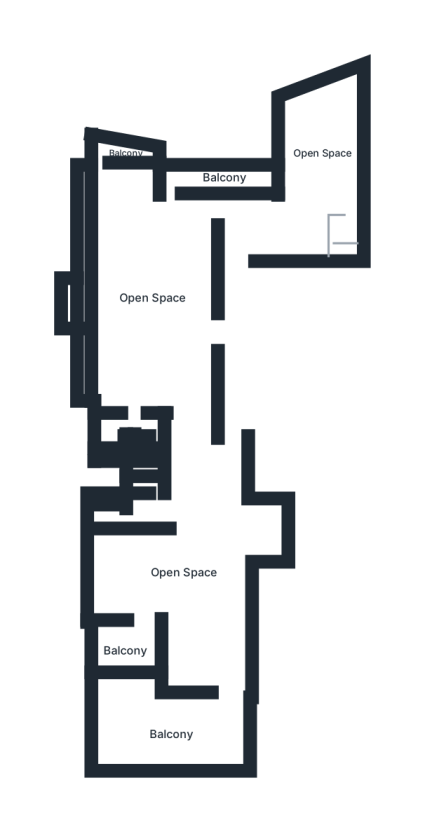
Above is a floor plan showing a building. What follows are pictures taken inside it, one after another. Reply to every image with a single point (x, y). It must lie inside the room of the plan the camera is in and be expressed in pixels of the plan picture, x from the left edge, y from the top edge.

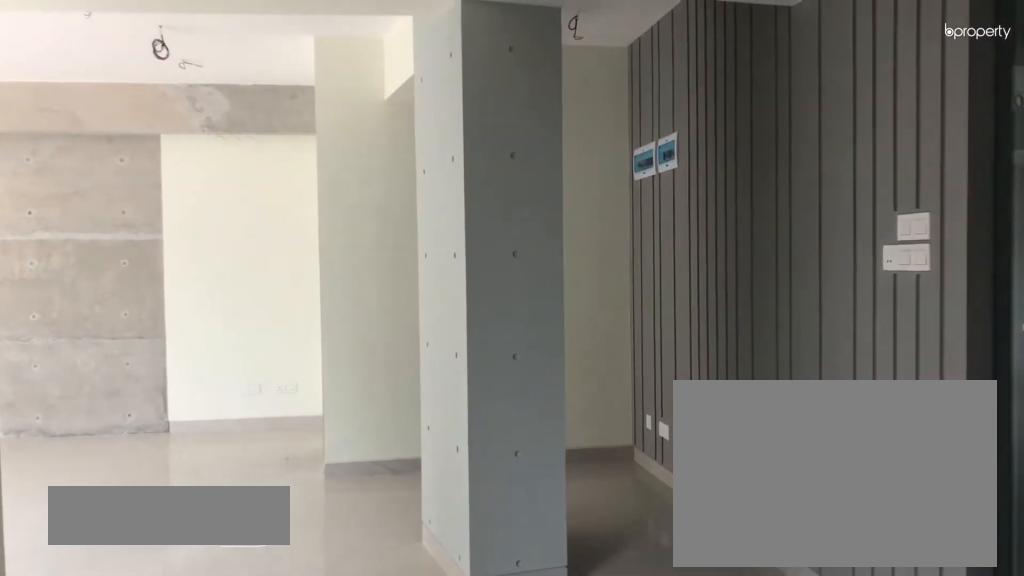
(285, 225)
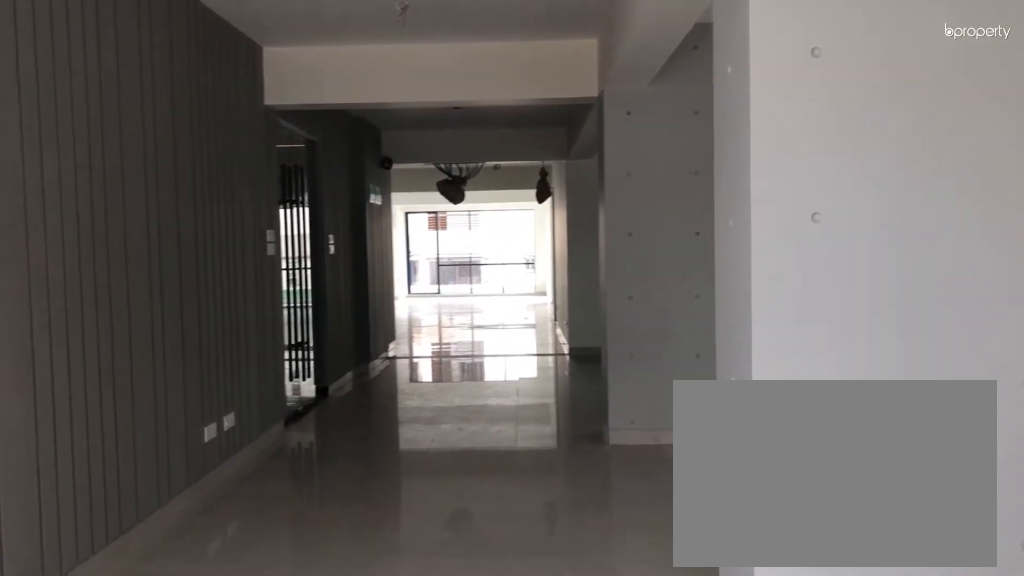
(159, 305)
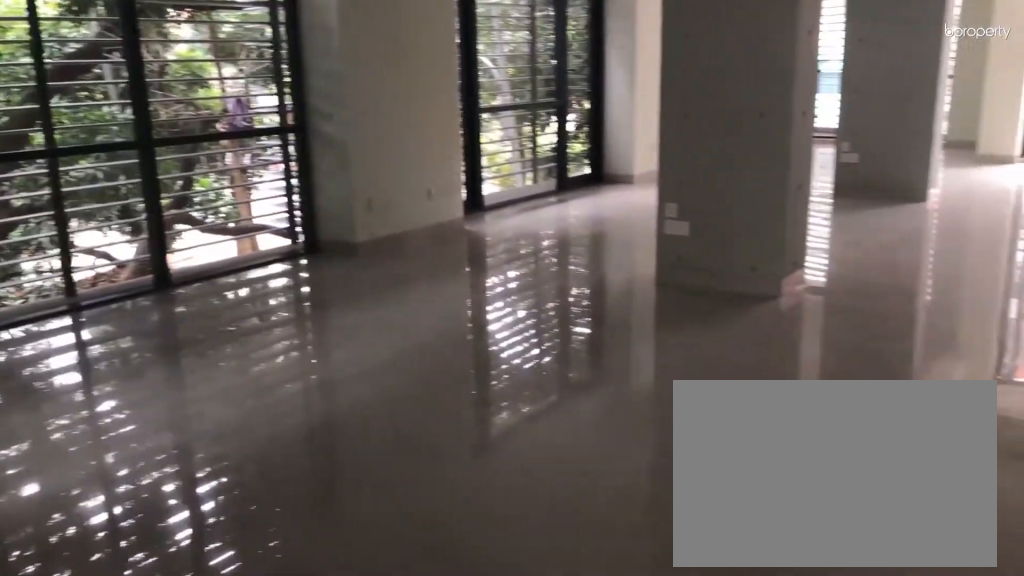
(159, 306)
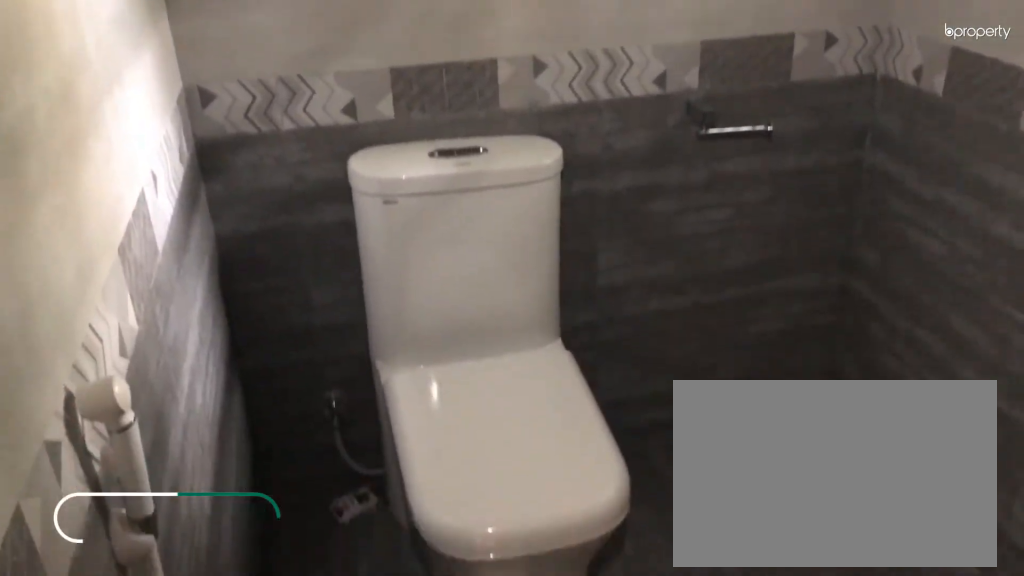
(108, 443)
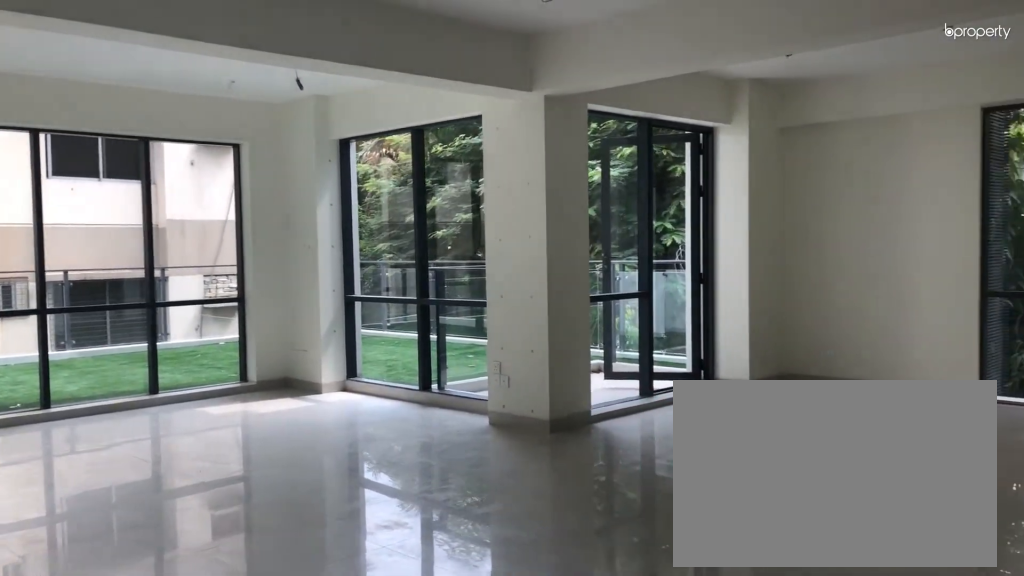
(181, 567)
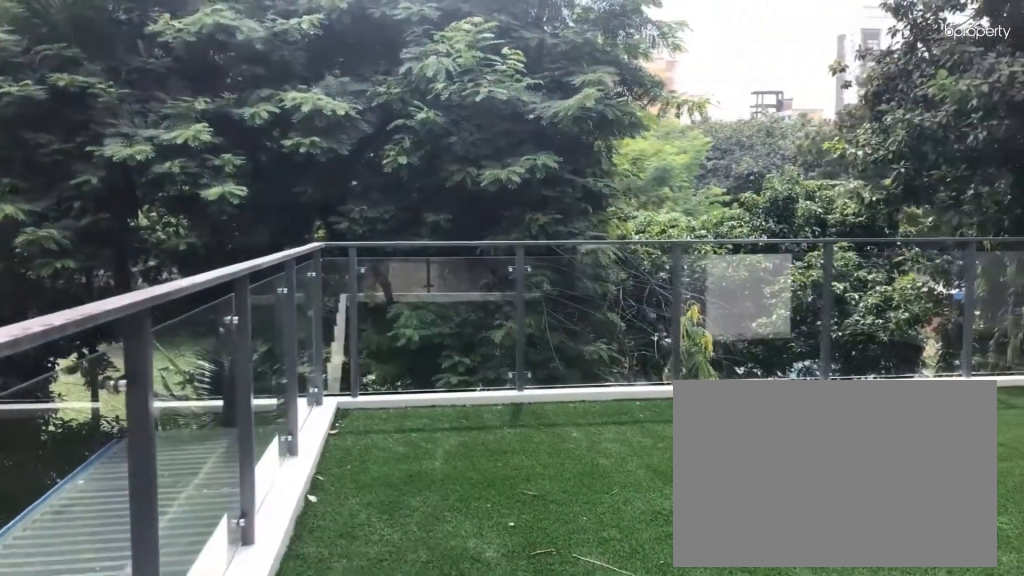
(164, 740)
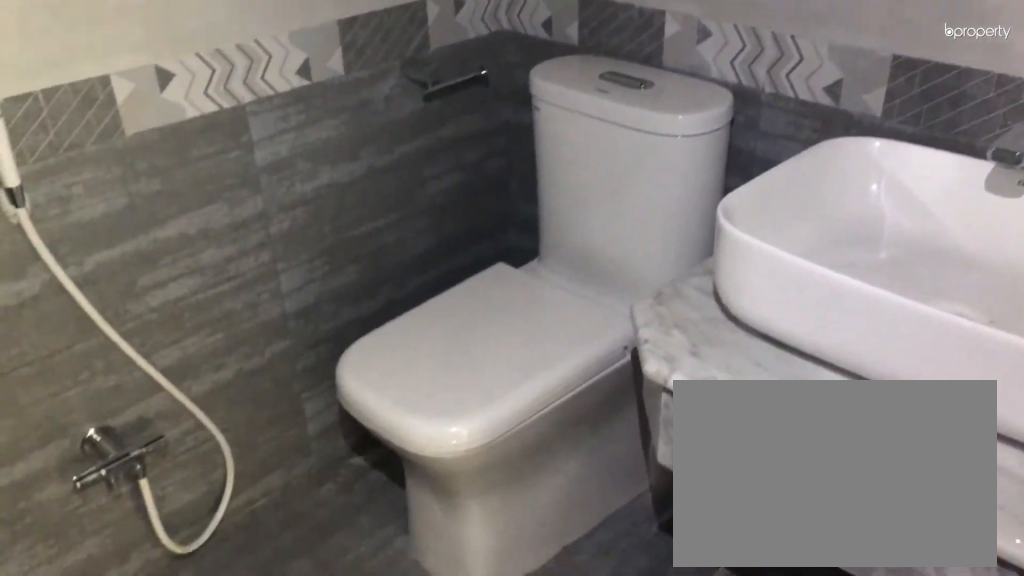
(107, 509)
